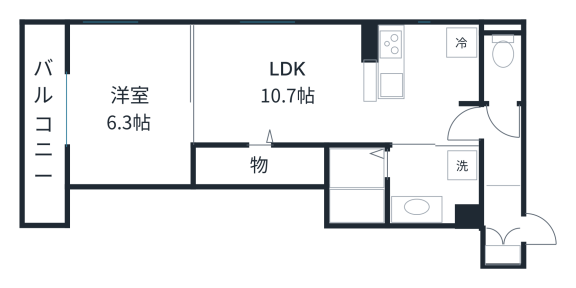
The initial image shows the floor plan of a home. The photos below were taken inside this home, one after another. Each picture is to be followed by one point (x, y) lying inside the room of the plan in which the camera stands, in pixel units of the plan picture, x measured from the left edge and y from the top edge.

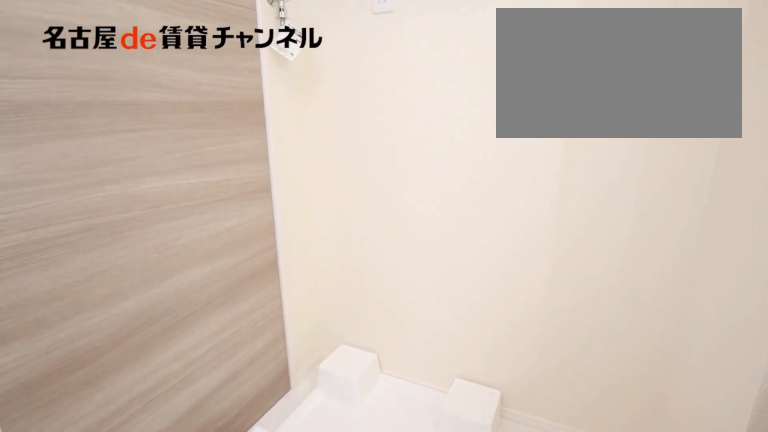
(435, 187)
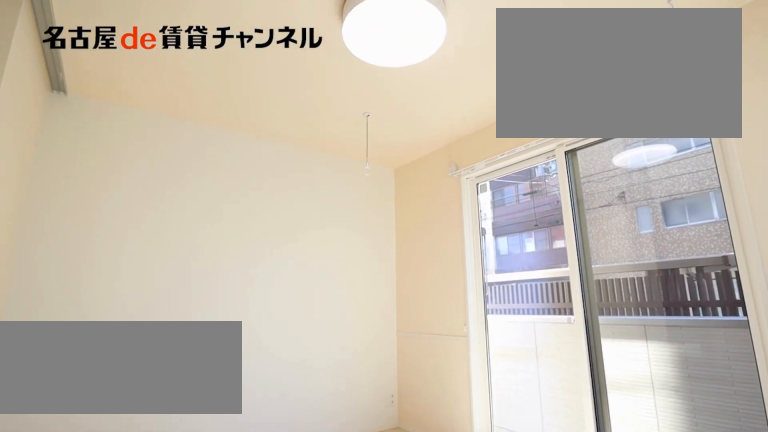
(129, 105)
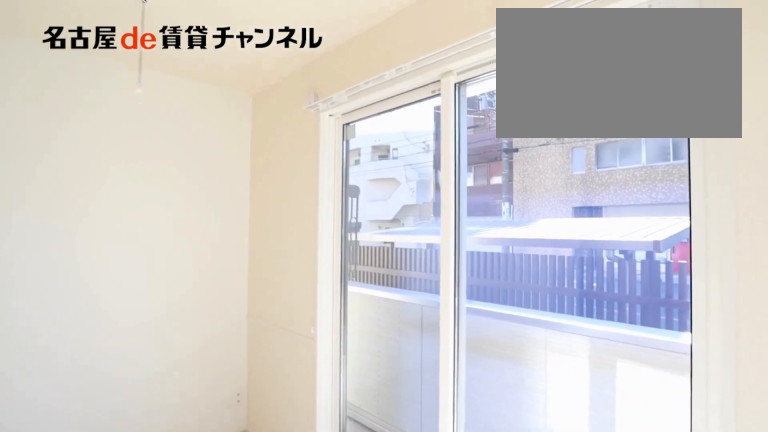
(129, 105)
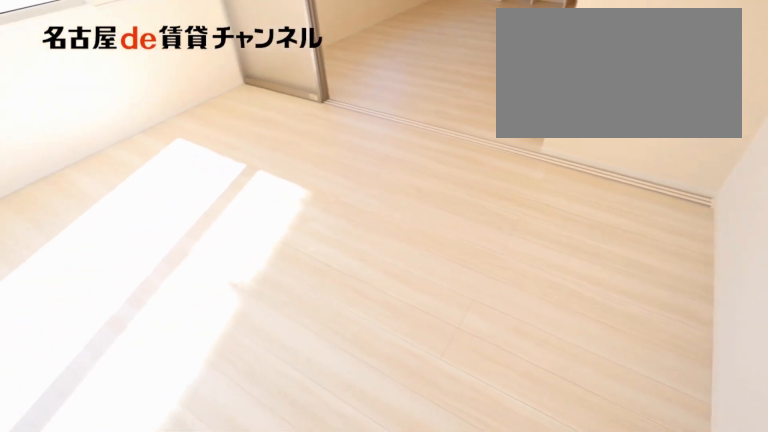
(131, 105)
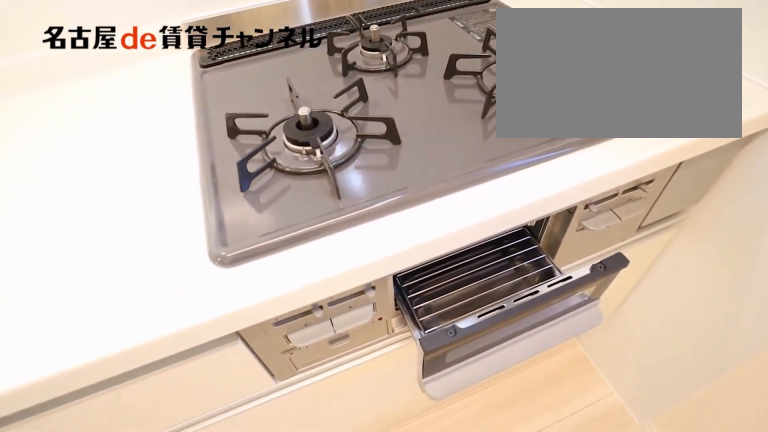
(421, 62)
